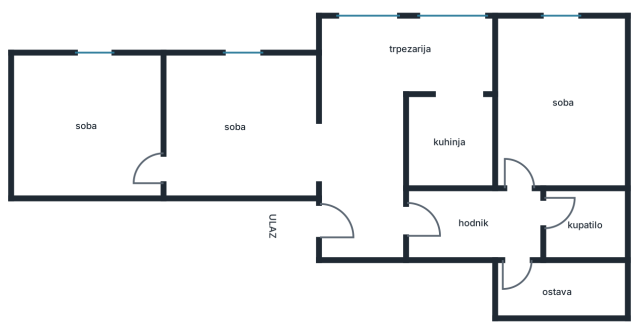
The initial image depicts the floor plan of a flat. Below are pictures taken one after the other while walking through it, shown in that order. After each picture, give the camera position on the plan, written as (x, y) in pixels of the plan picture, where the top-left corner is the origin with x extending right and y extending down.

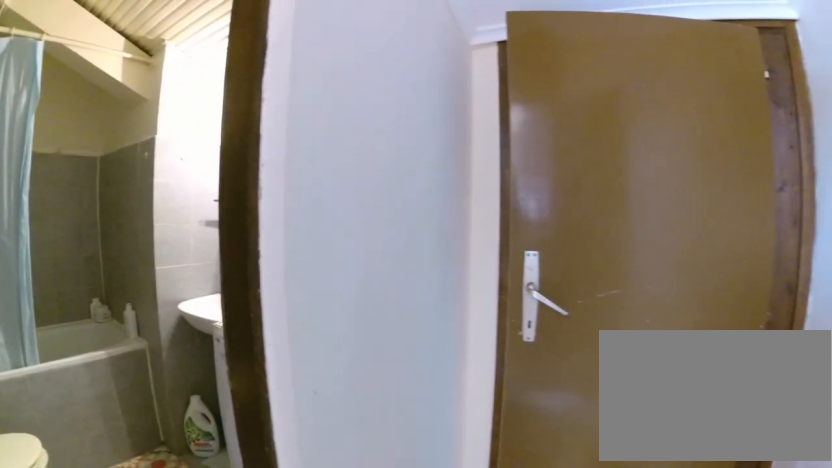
(519, 211)
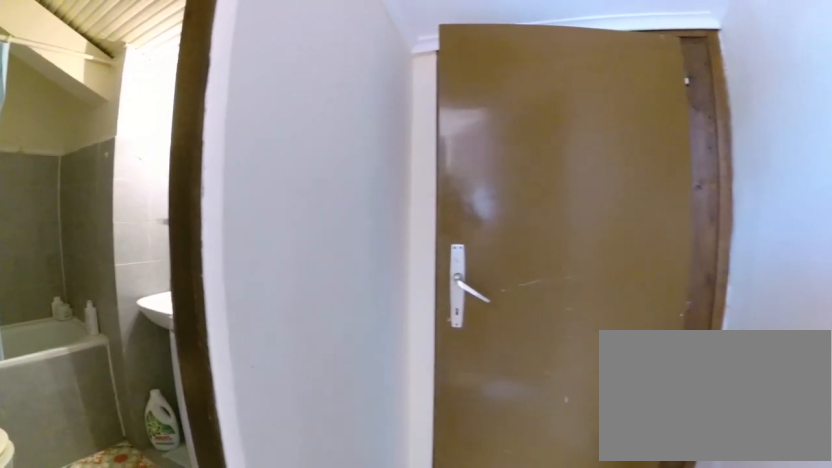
(520, 210)
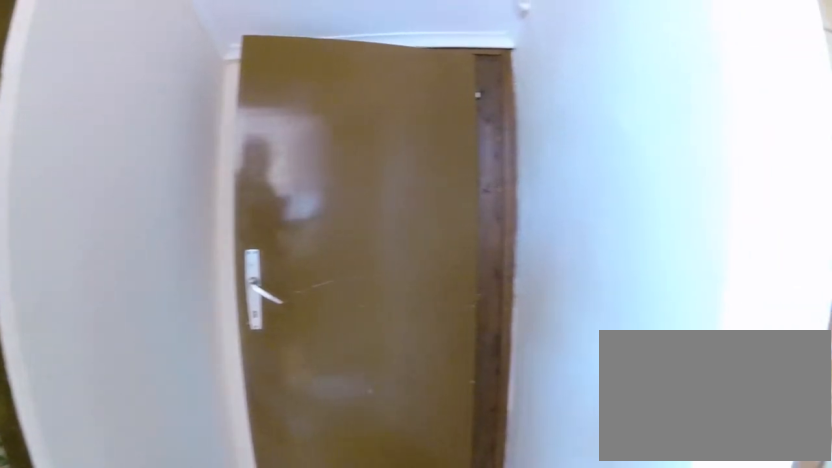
(522, 210)
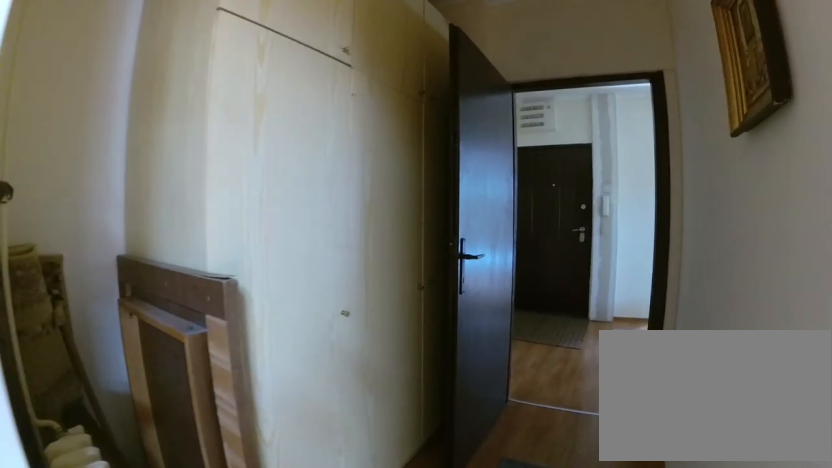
(523, 224)
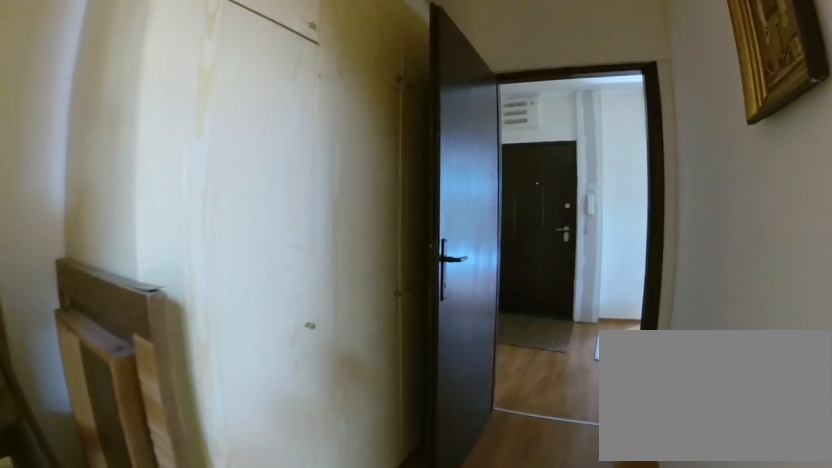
(518, 226)
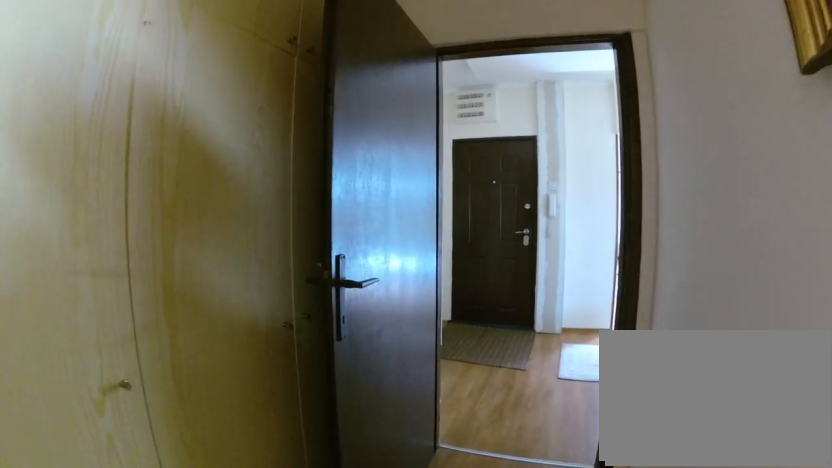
(498, 226)
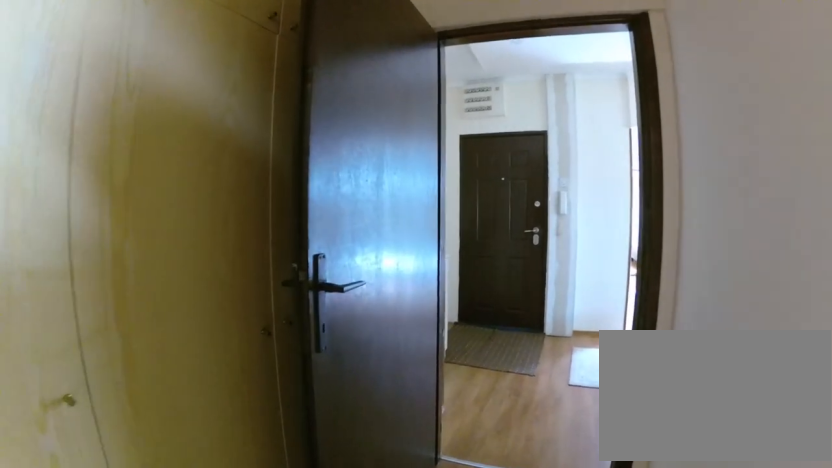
(490, 226)
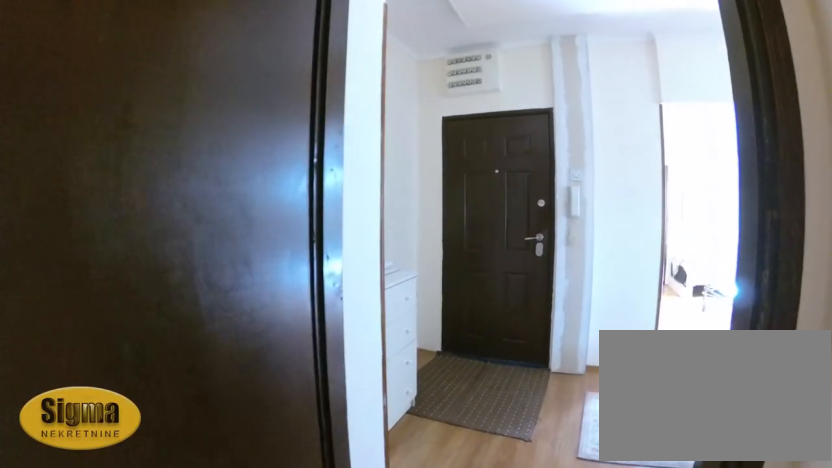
(448, 226)
